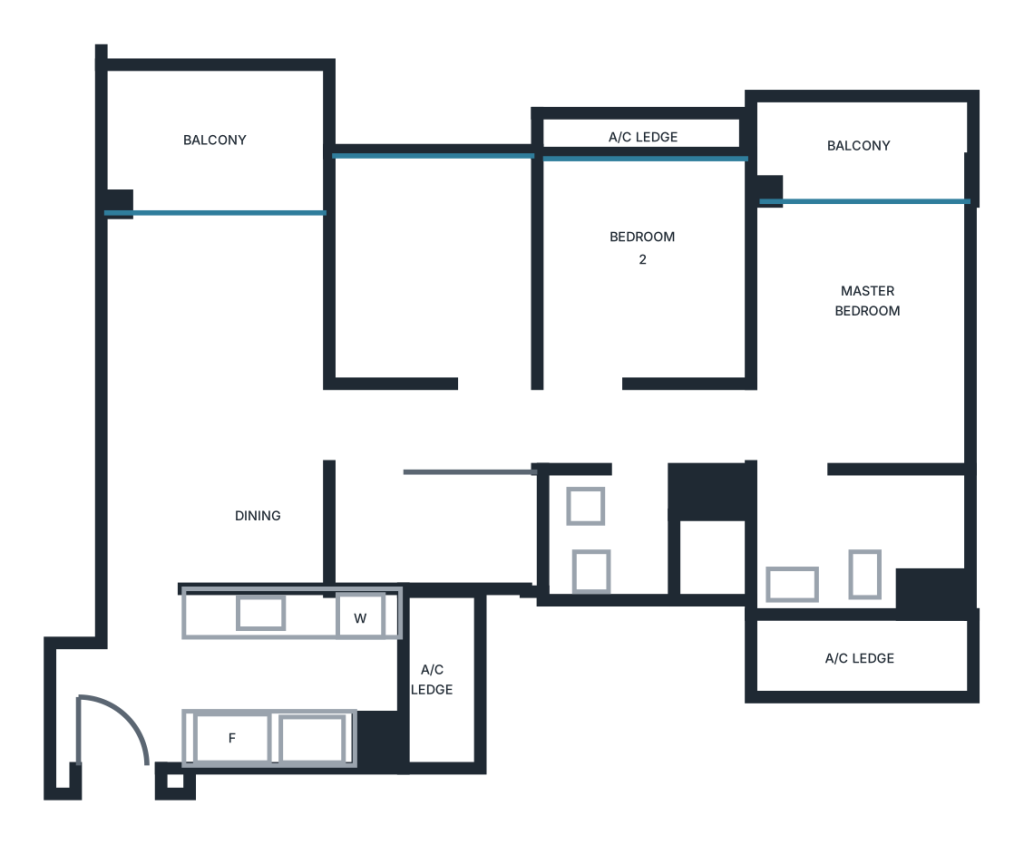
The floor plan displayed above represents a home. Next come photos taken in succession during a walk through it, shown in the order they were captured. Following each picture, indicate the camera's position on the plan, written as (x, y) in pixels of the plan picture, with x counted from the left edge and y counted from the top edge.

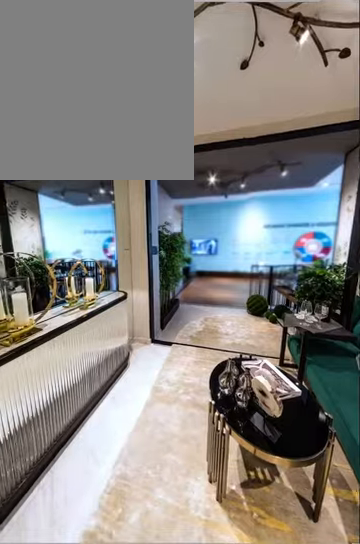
(227, 290)
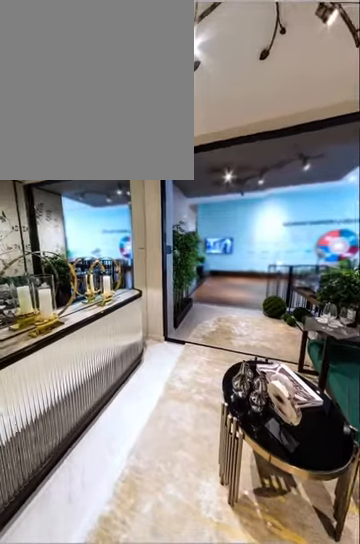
(225, 285)
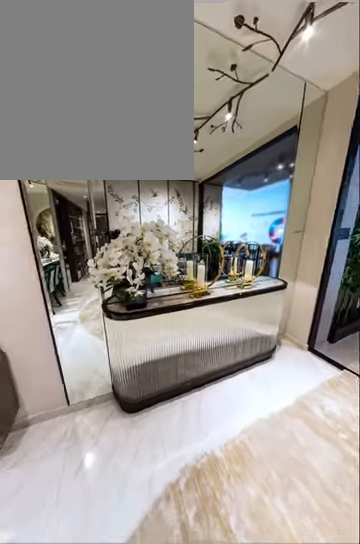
(202, 286)
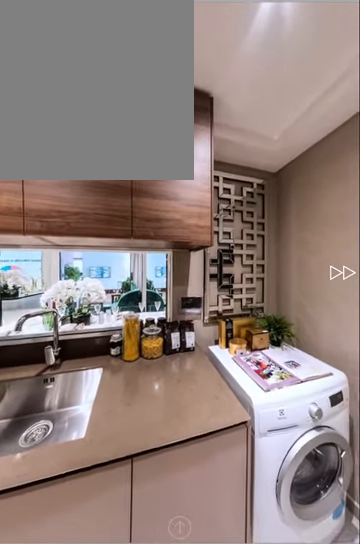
(268, 650)
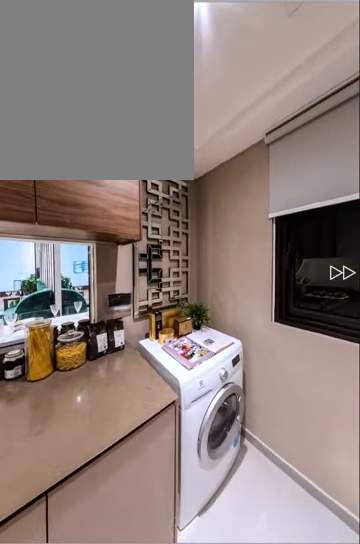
(283, 648)
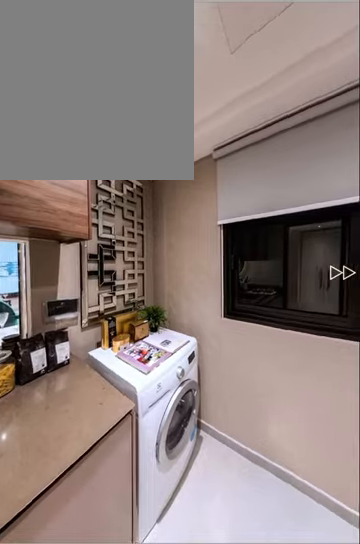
(288, 648)
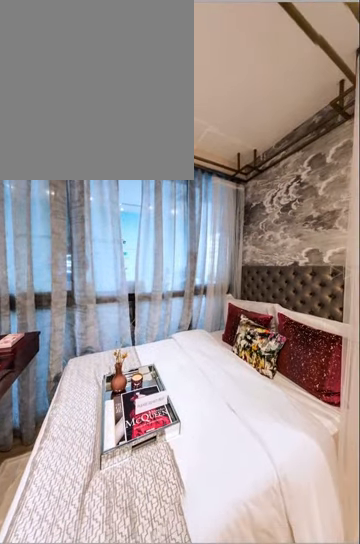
(600, 292)
